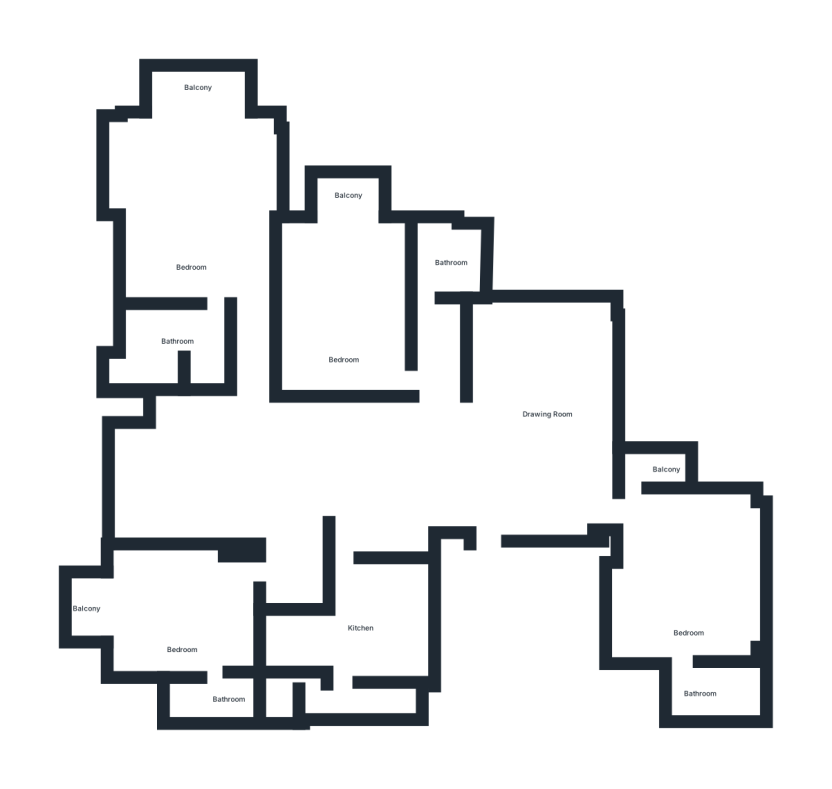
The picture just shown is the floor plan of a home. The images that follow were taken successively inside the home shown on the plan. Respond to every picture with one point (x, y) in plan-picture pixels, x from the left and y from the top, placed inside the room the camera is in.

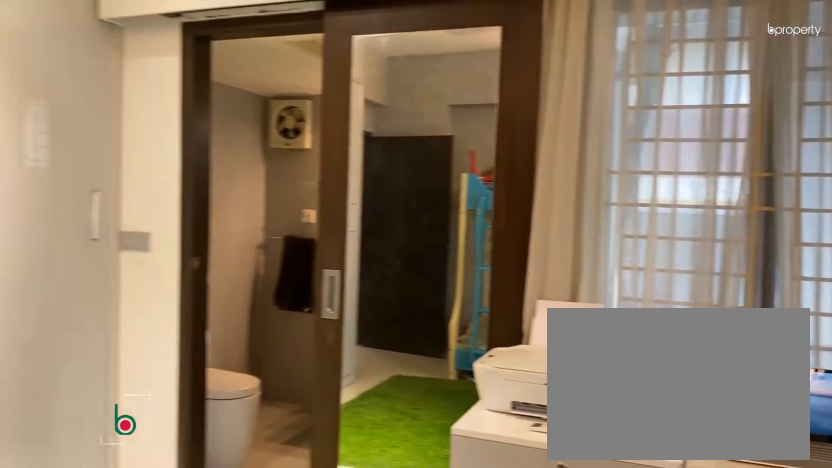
(184, 621)
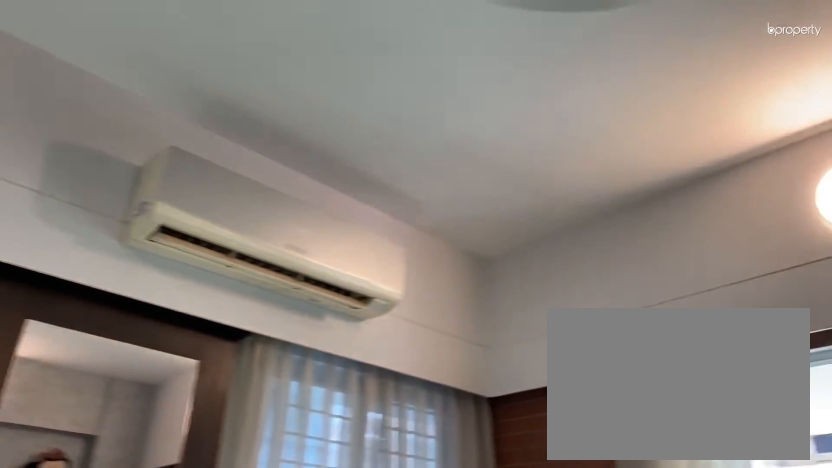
(184, 621)
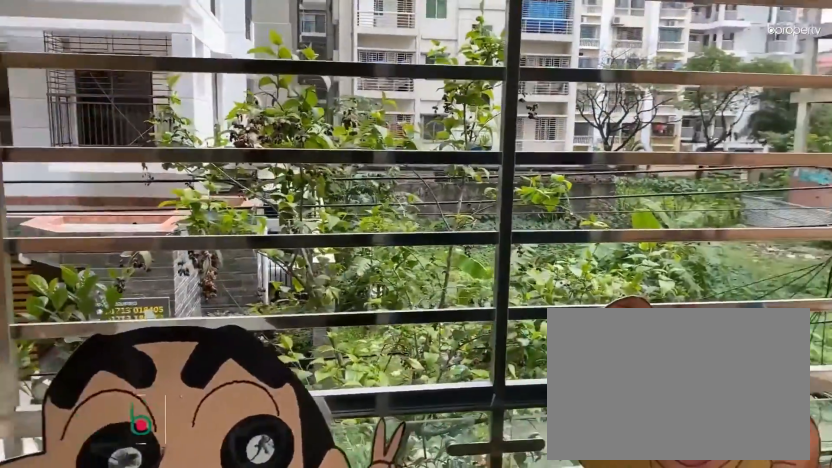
(78, 609)
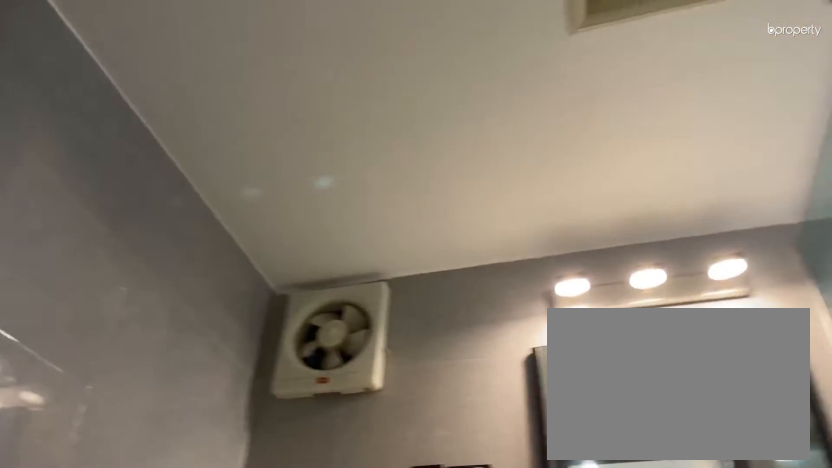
(210, 698)
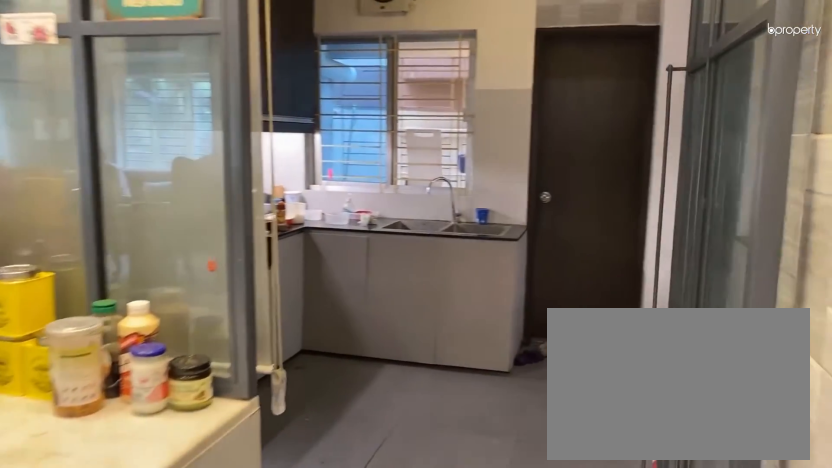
(358, 536)
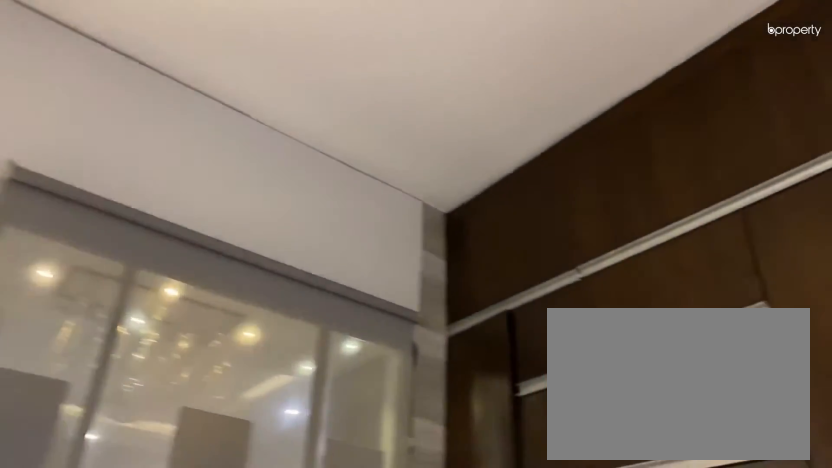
(364, 620)
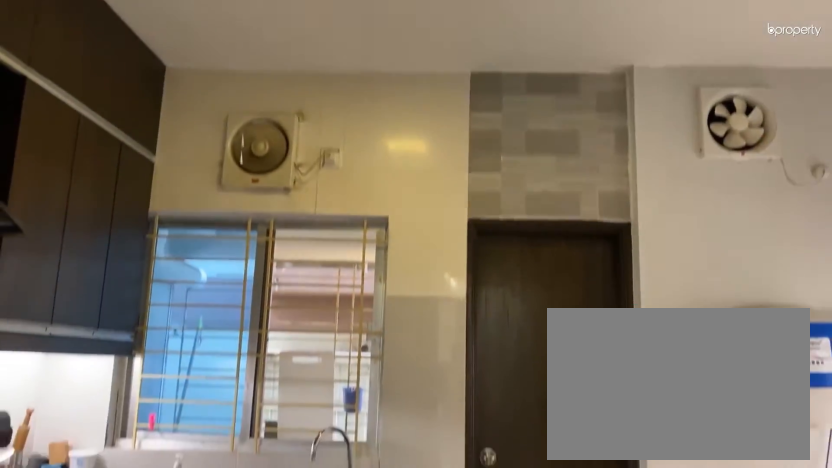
(364, 620)
